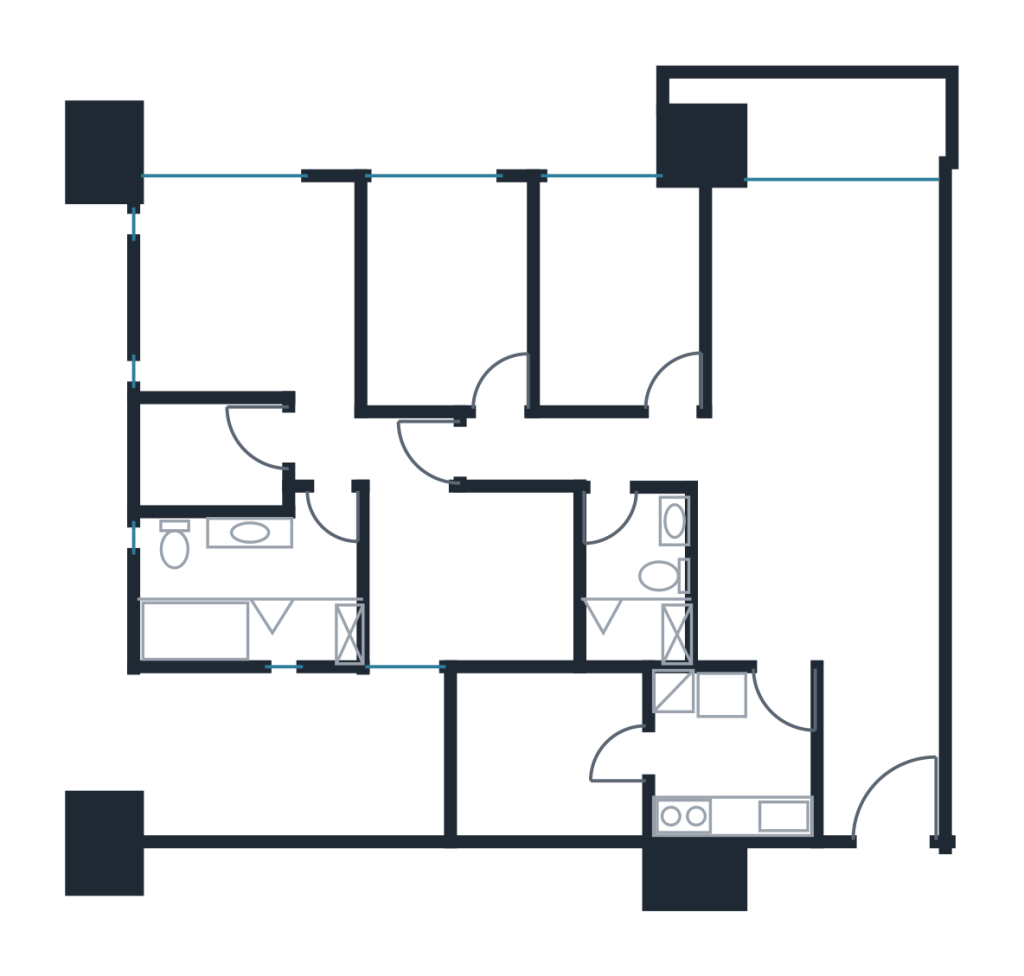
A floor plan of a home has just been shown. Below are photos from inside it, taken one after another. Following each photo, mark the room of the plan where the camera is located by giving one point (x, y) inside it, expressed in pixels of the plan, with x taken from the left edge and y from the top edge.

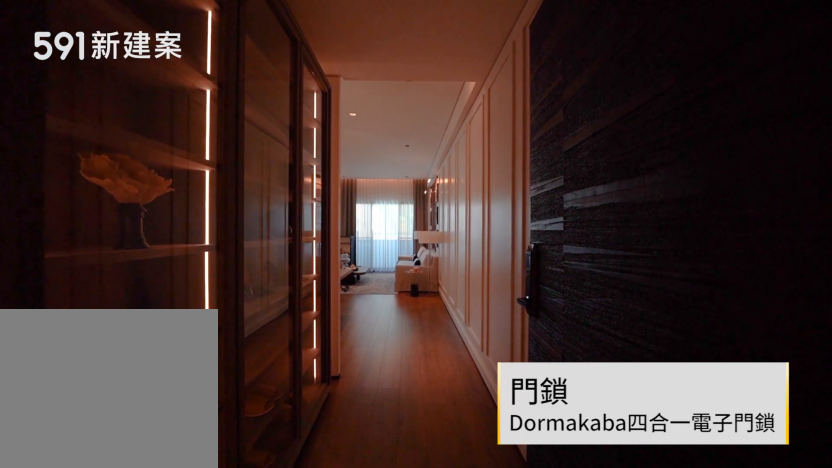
(880, 748)
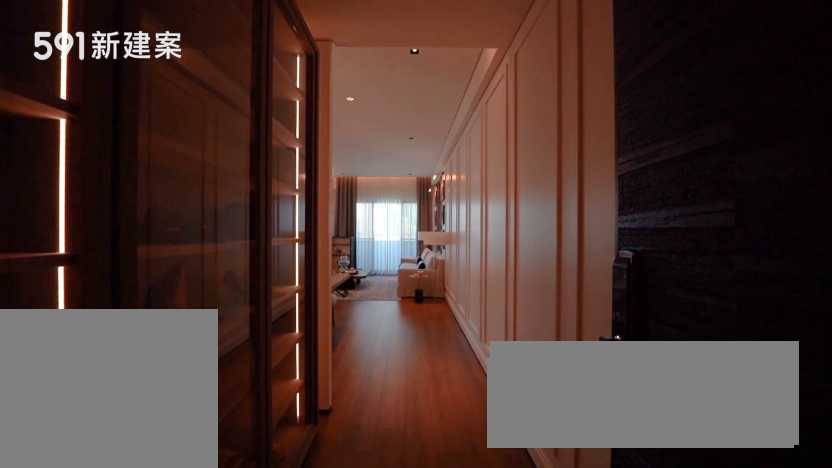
(880, 748)
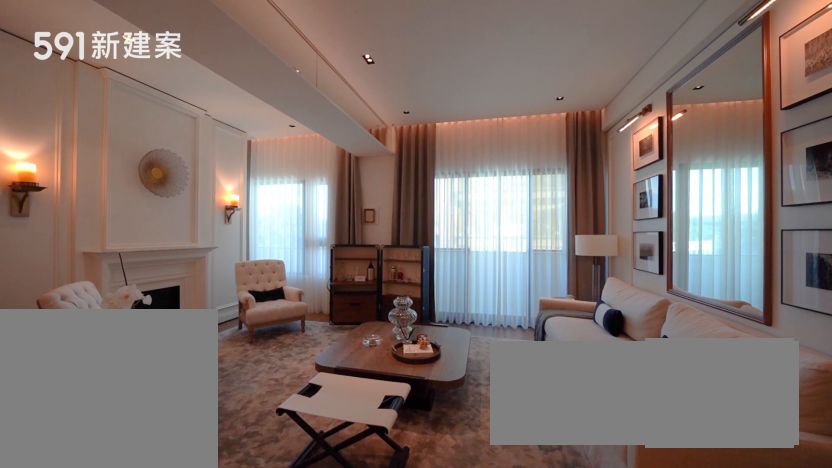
(734, 296)
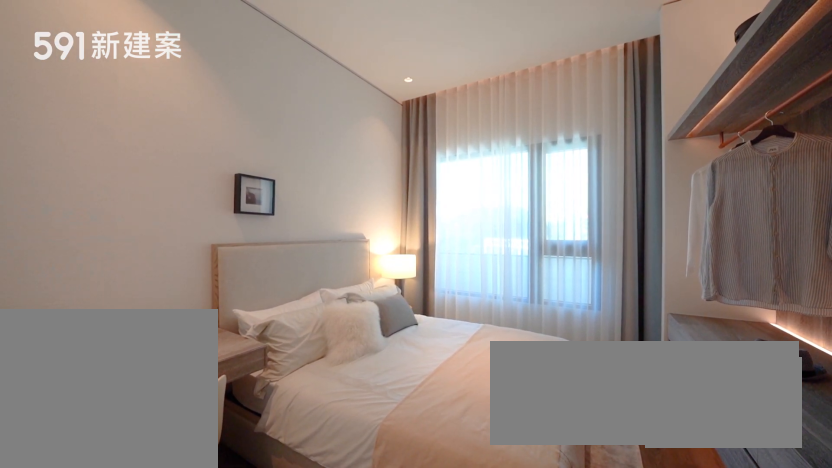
(440, 287)
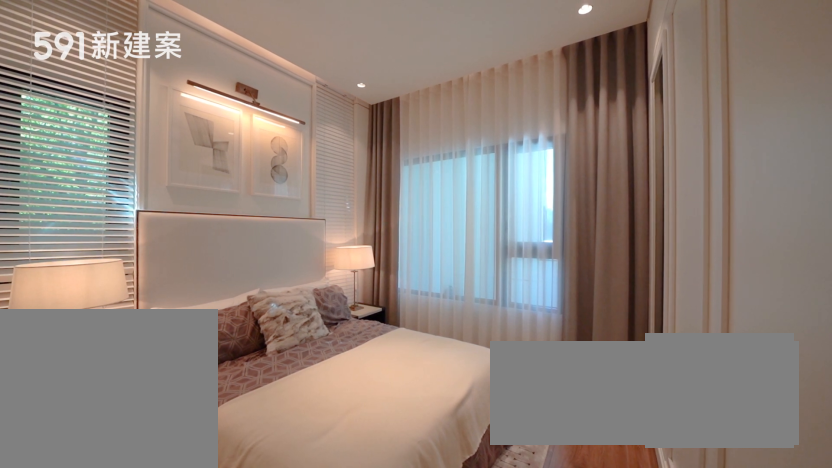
(244, 340)
